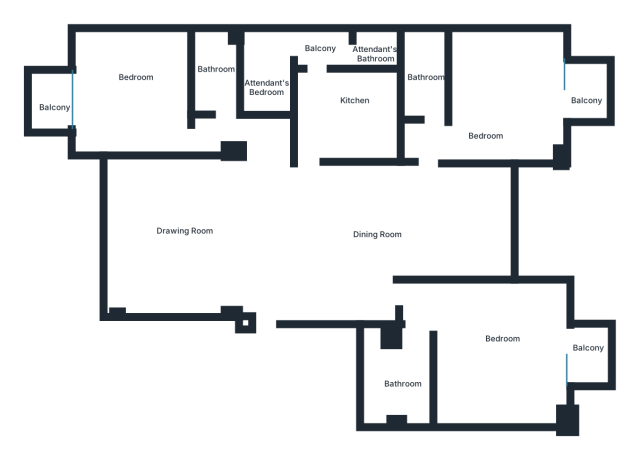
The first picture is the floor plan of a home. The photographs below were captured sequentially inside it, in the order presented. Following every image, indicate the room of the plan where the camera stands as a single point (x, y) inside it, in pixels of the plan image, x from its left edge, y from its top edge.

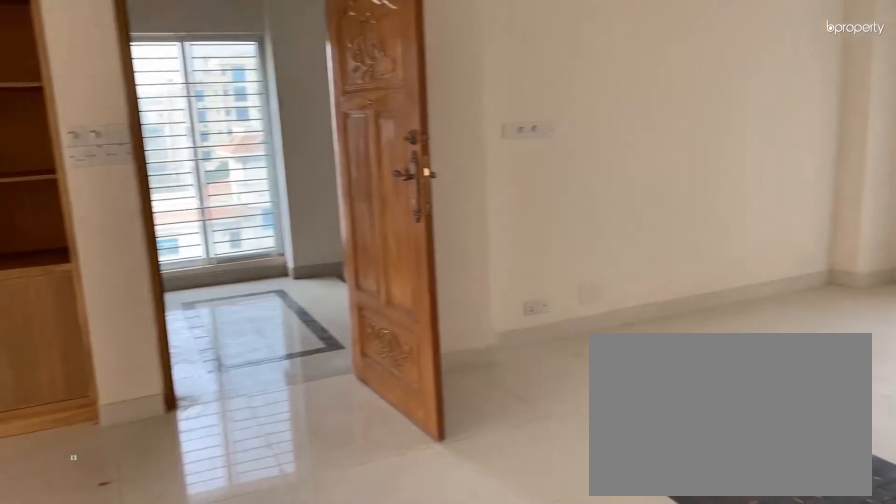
(229, 240)
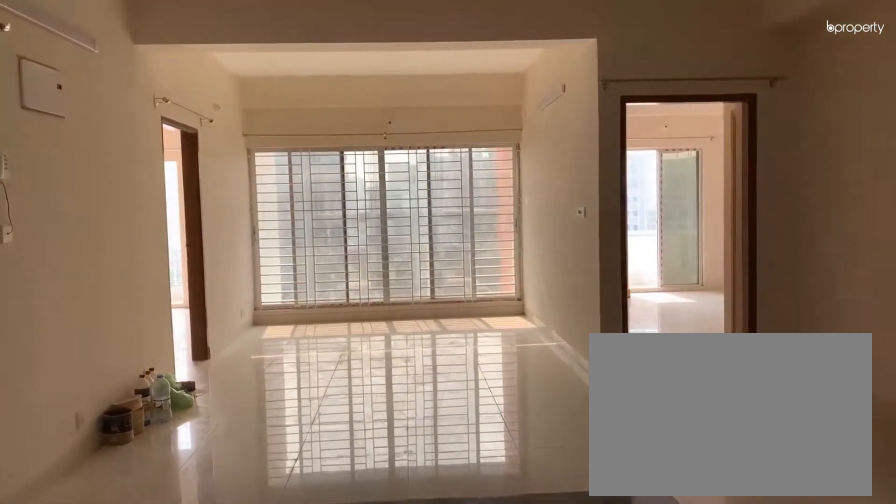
(398, 225)
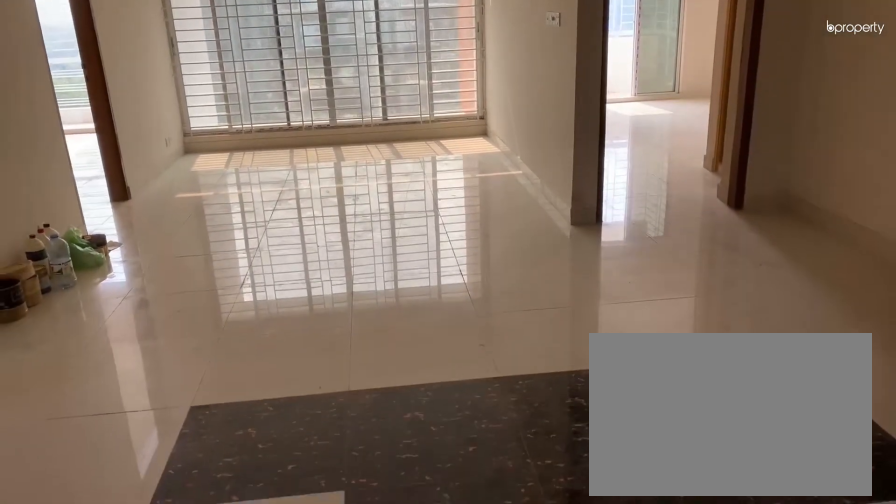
(388, 224)
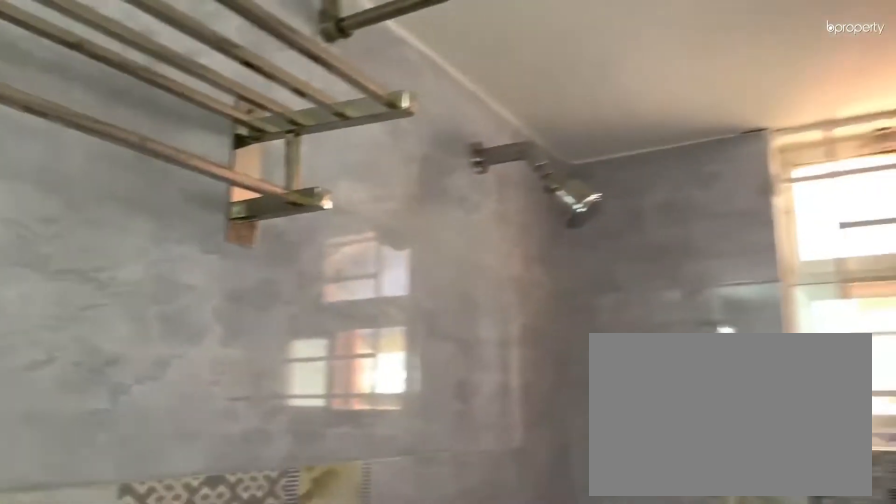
(215, 79)
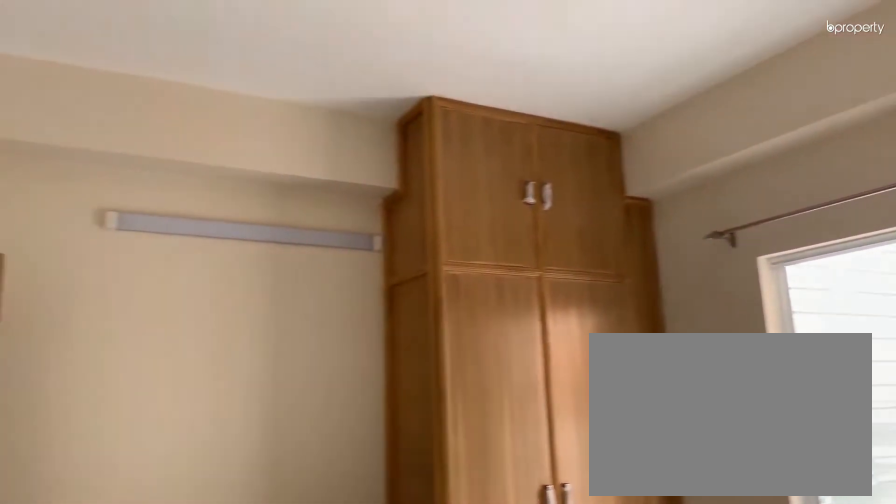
(130, 103)
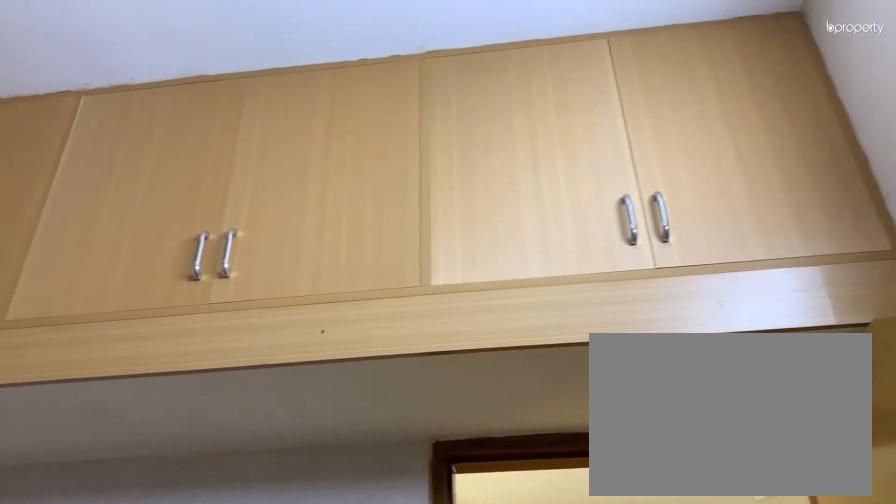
(335, 116)
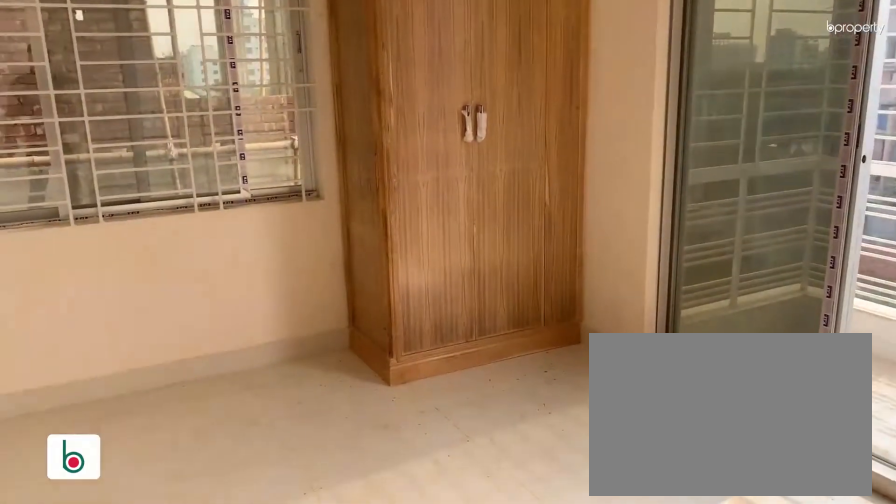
(506, 99)
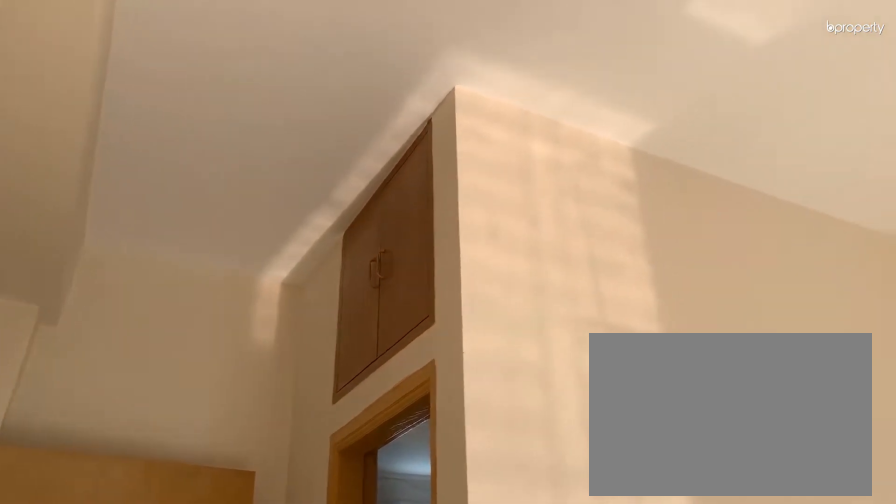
(506, 99)
